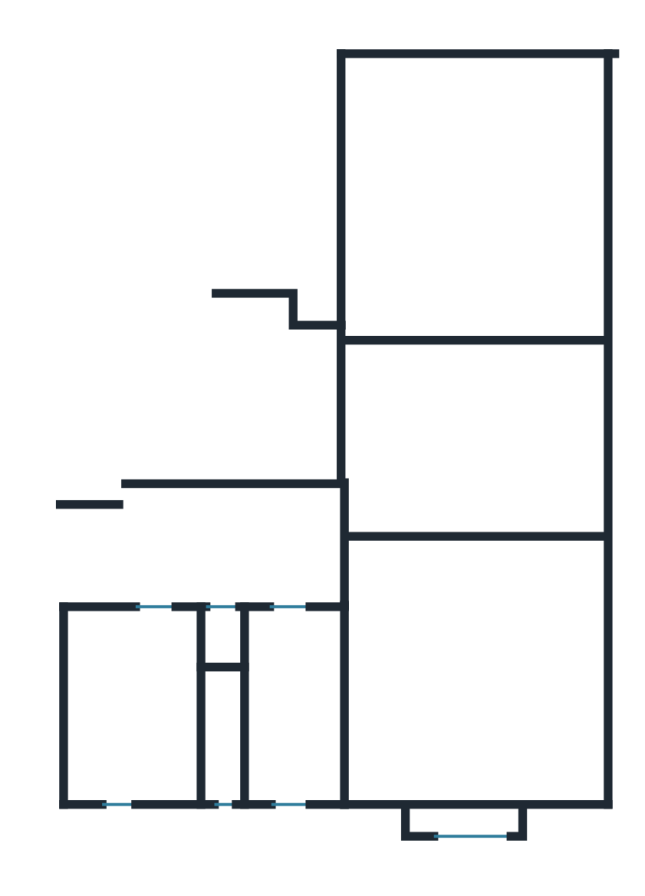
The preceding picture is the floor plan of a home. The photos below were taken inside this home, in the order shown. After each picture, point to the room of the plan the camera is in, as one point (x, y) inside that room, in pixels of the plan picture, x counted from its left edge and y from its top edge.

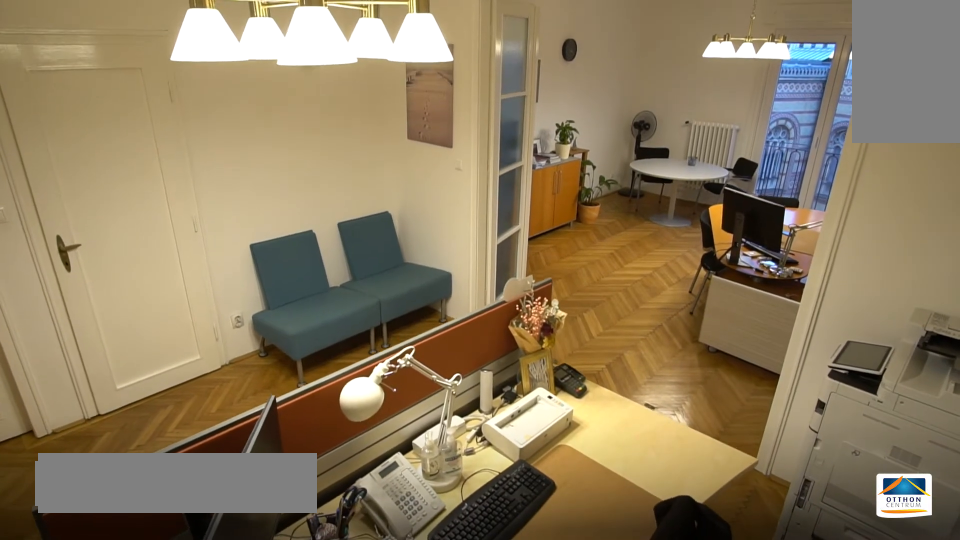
(472, 443)
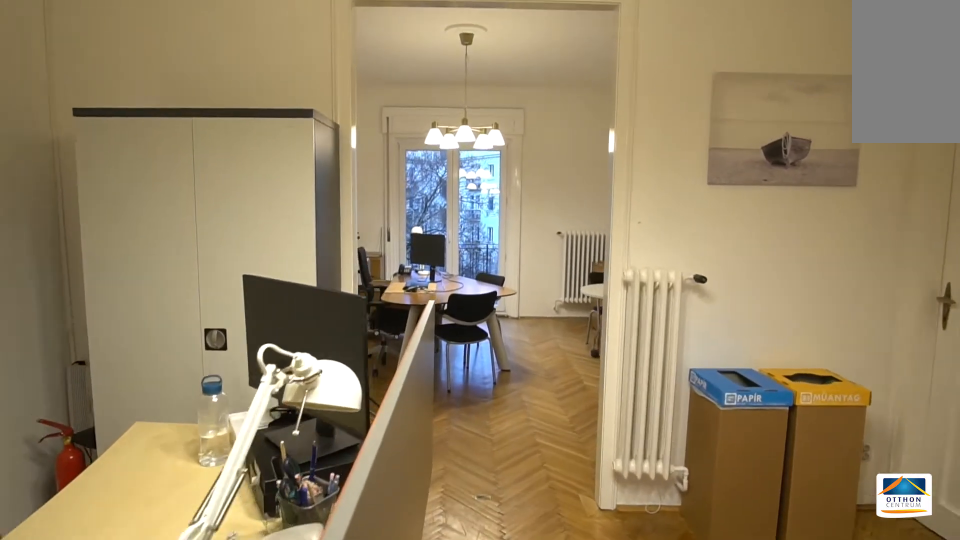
(471, 444)
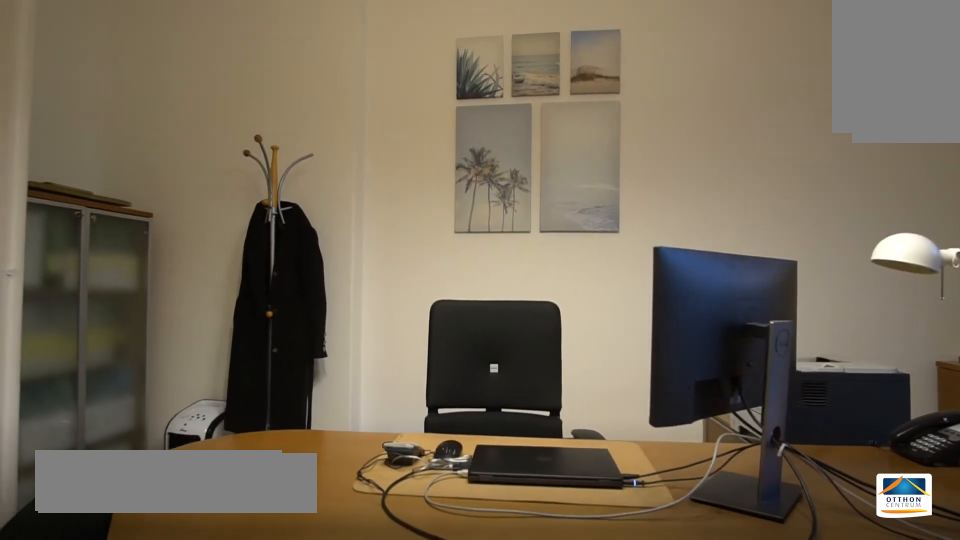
(483, 685)
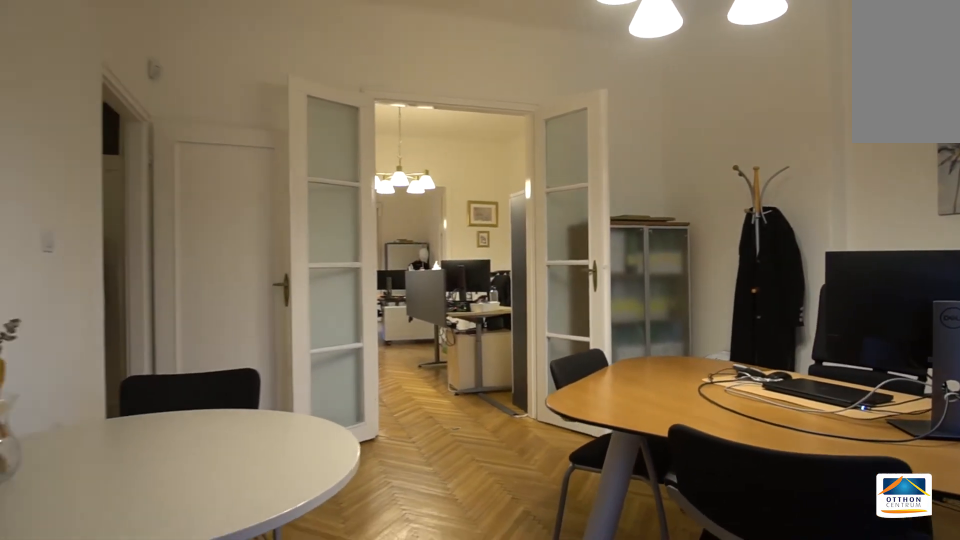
(482, 684)
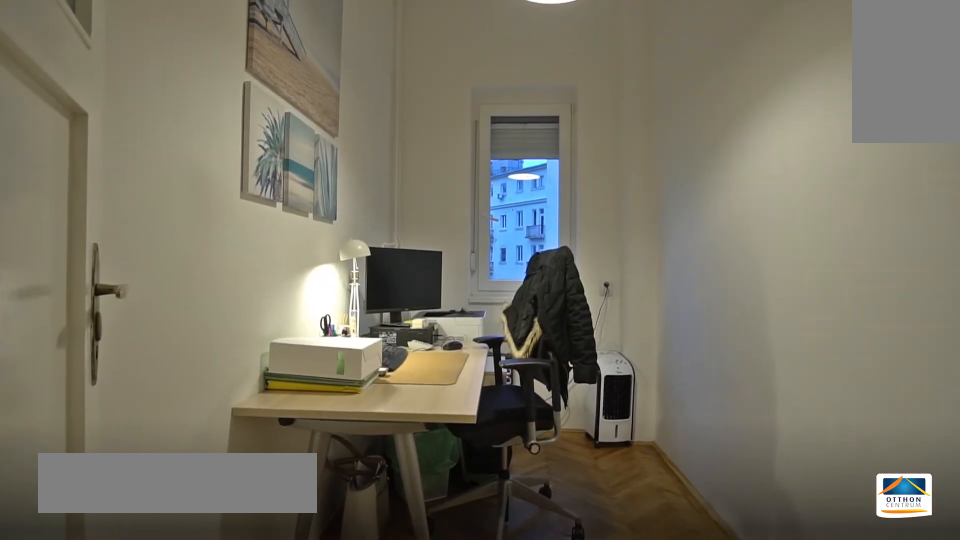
(297, 711)
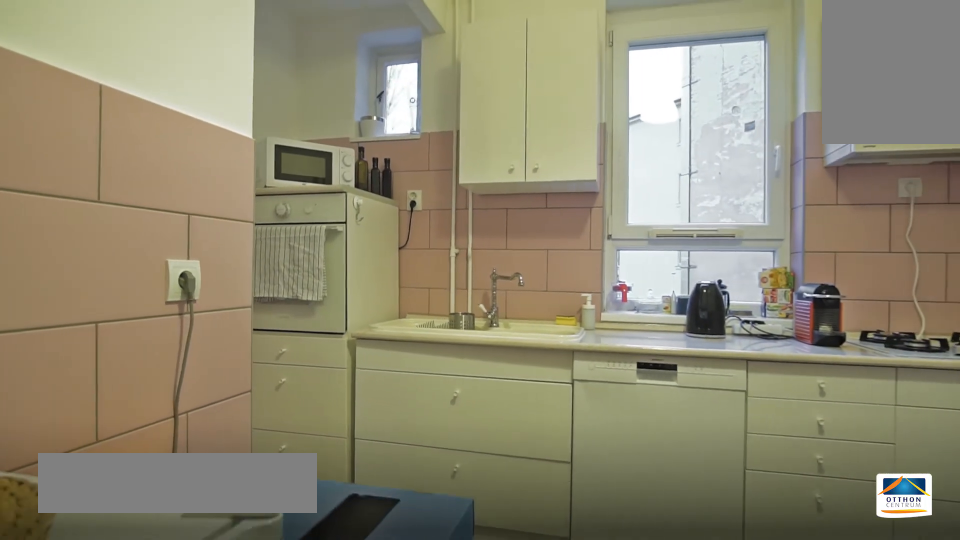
(136, 711)
